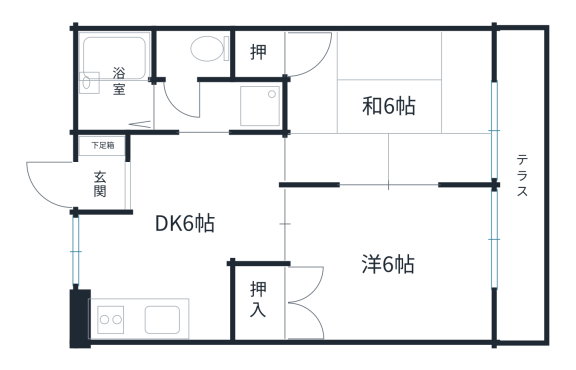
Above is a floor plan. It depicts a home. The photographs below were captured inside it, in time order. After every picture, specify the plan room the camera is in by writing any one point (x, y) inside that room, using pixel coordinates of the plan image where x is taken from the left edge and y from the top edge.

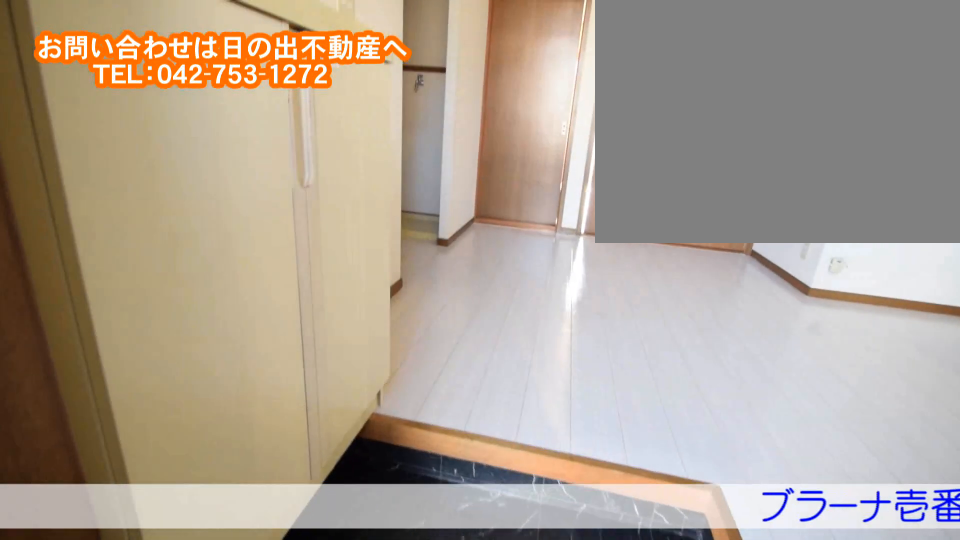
(125, 183)
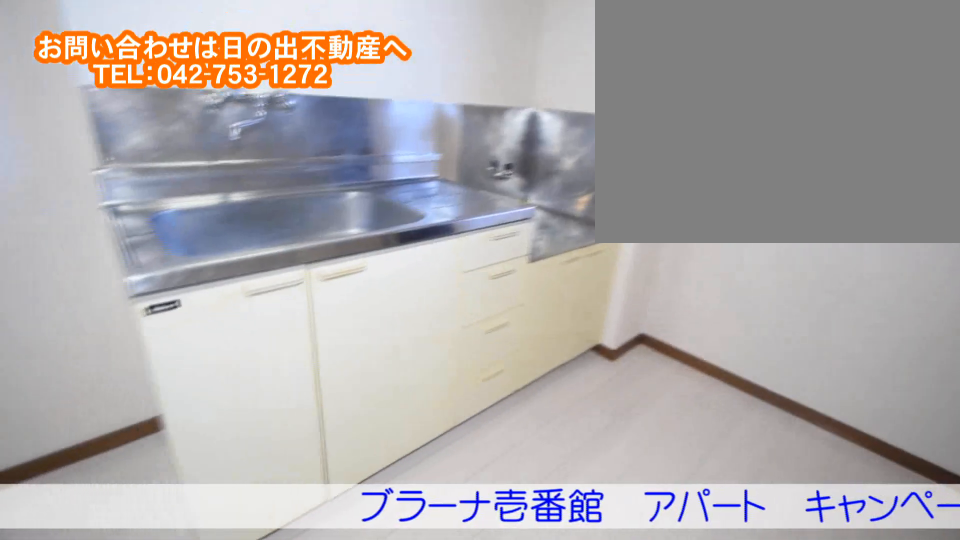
(189, 247)
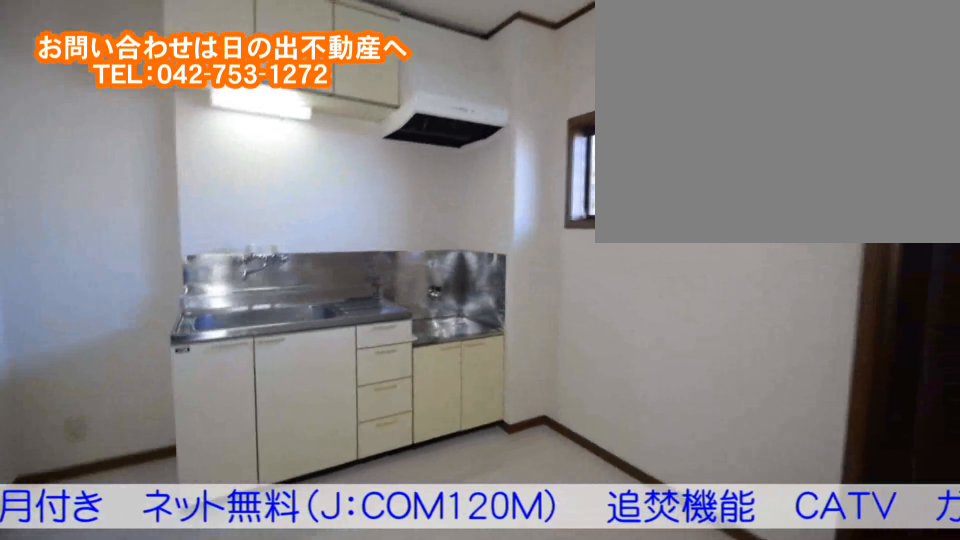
(188, 247)
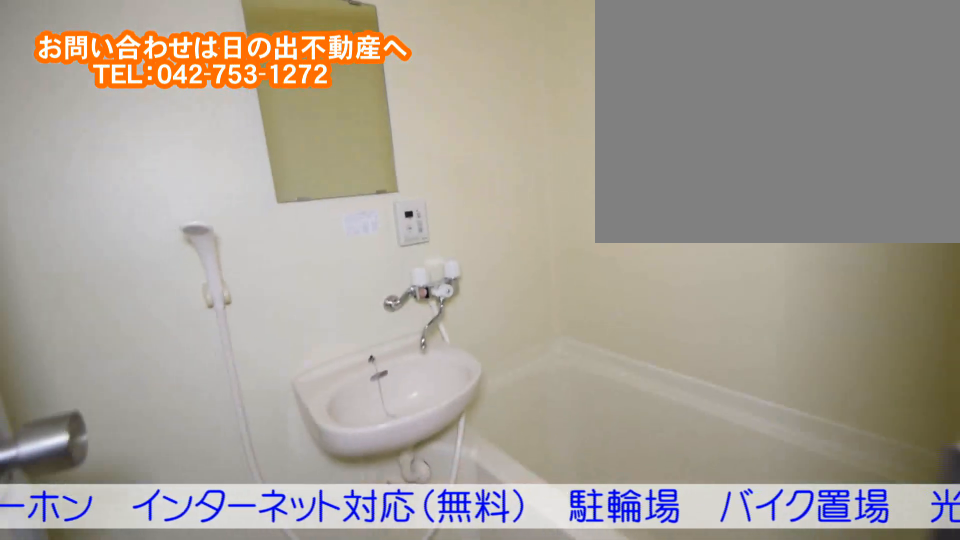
(117, 94)
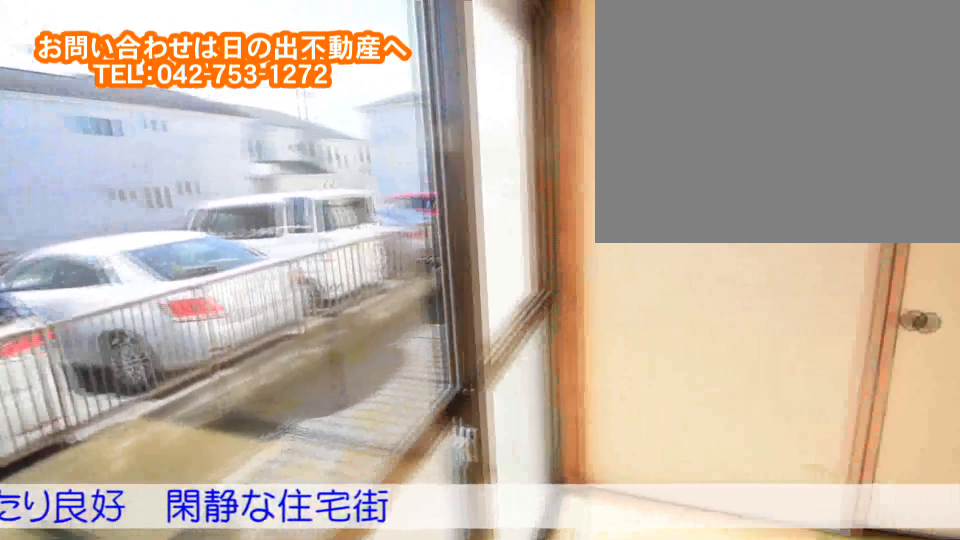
(438, 104)
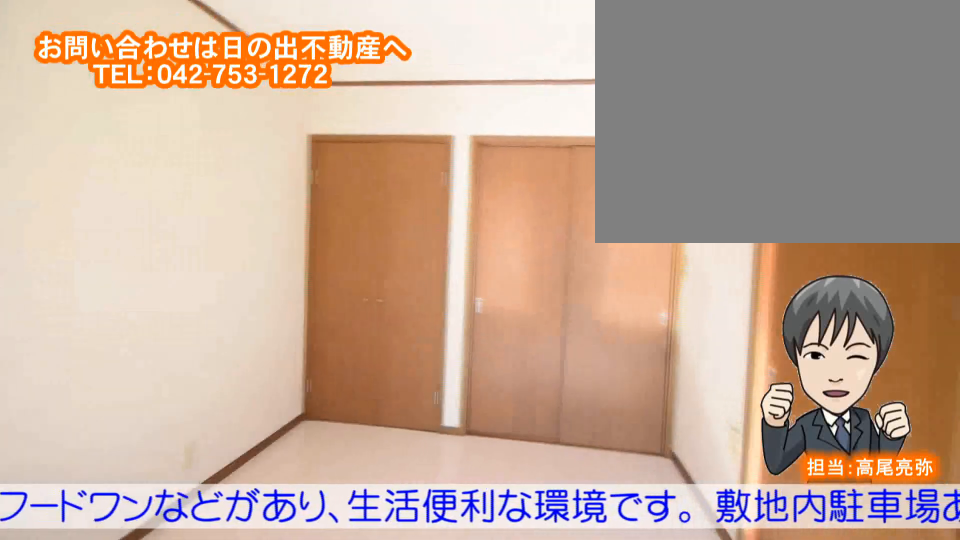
(443, 257)
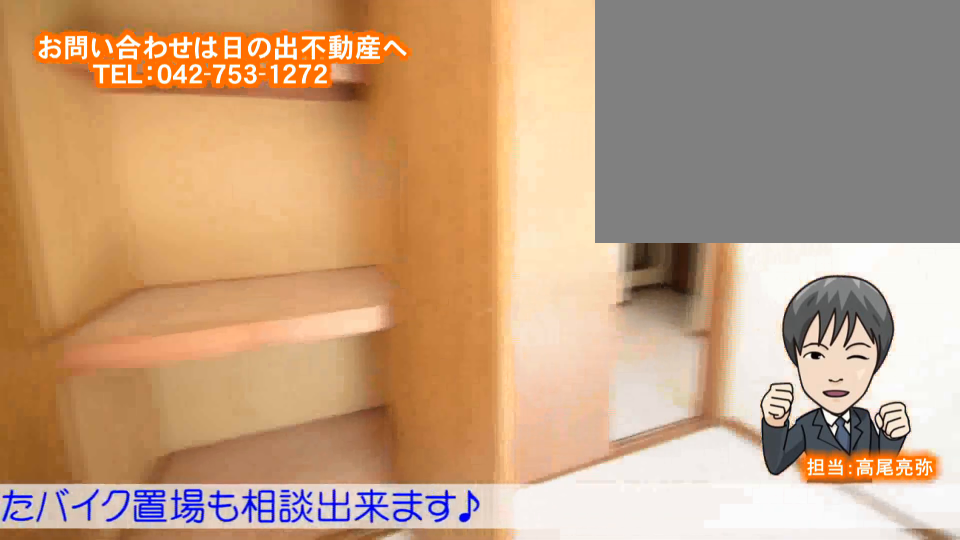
(443, 257)
